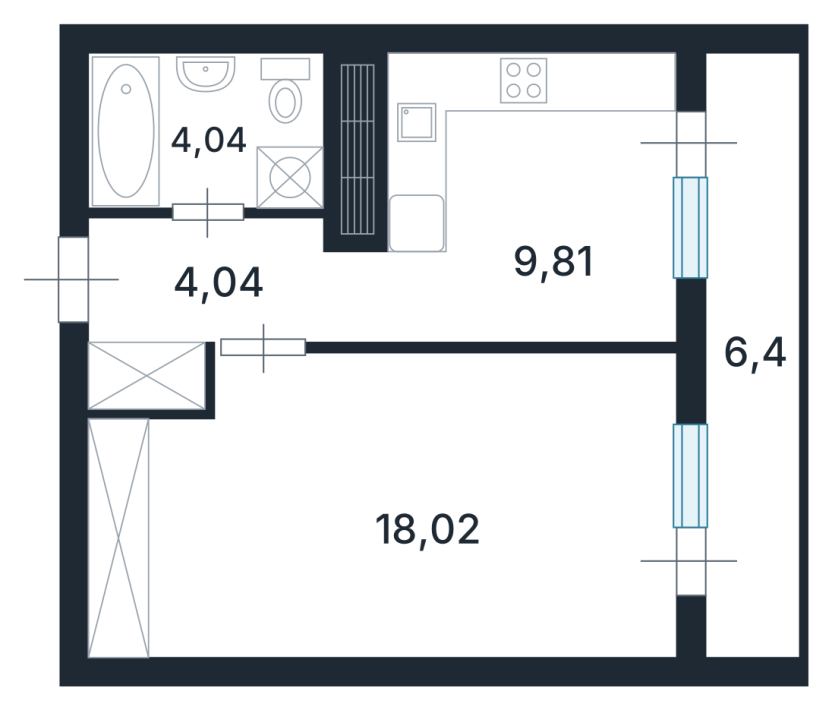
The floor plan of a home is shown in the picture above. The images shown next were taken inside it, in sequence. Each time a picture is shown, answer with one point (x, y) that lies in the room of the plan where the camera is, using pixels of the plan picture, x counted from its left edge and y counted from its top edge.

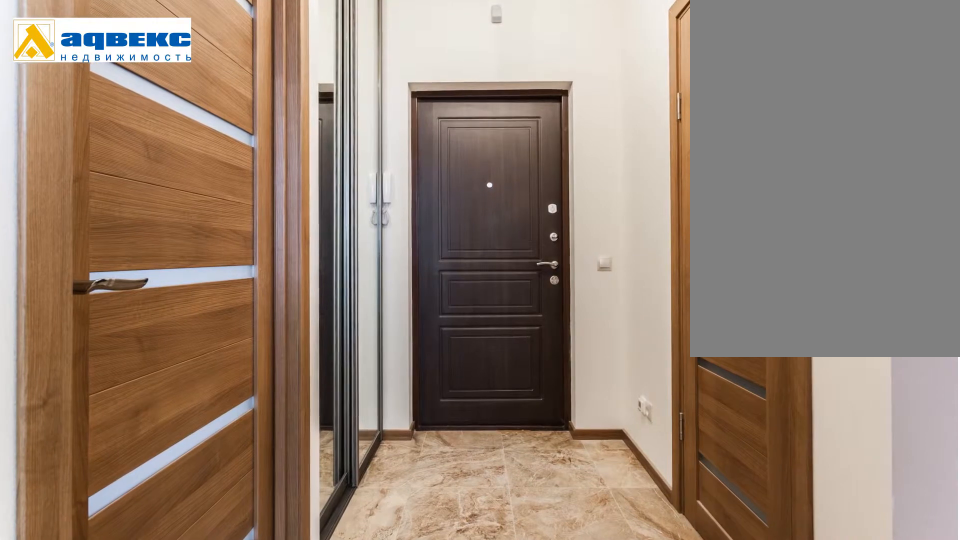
(216, 278)
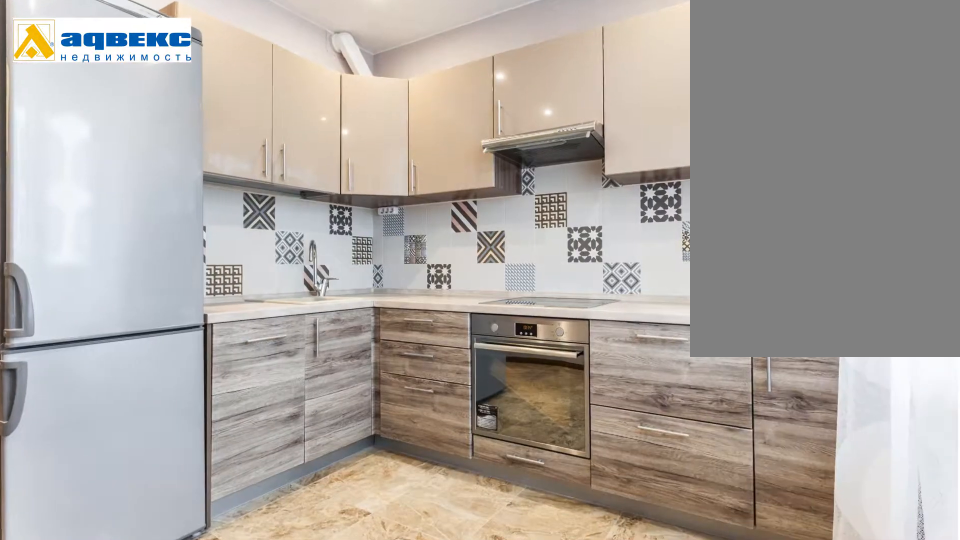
(560, 253)
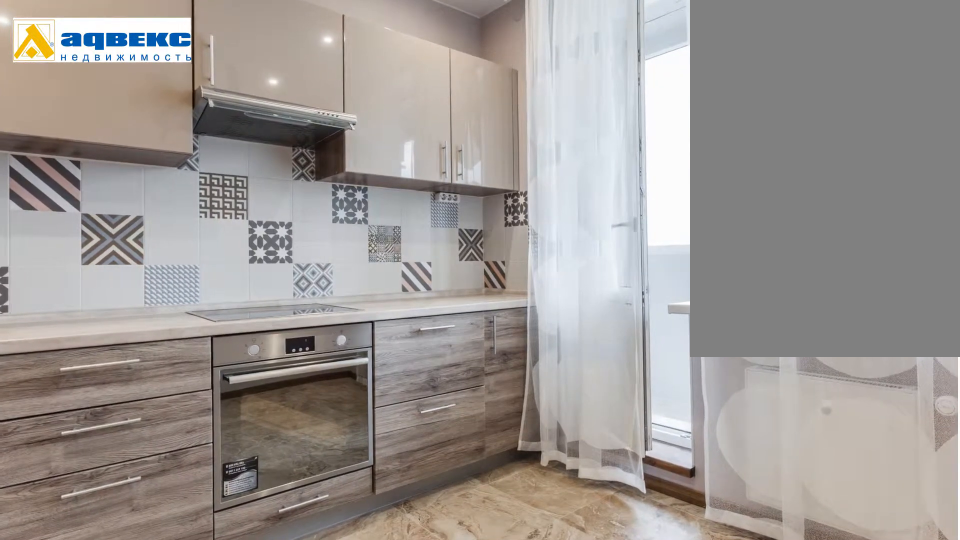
(560, 253)
